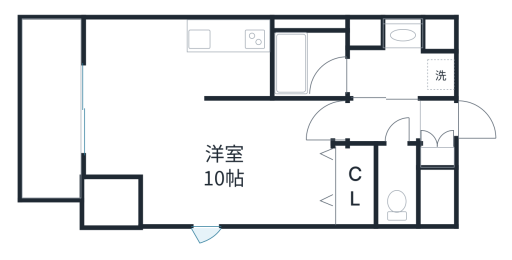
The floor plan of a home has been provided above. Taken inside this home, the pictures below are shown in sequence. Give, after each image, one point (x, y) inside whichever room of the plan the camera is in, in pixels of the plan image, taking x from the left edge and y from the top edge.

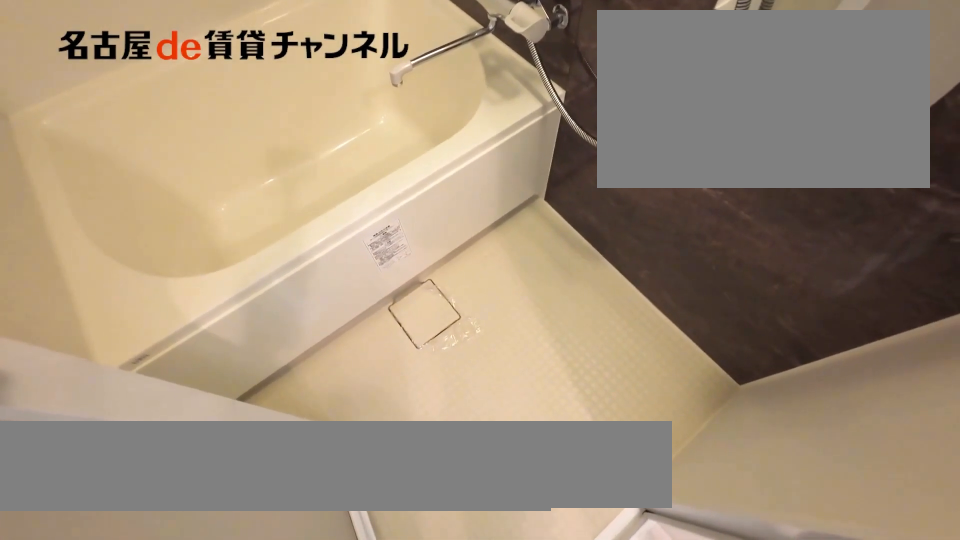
(311, 57)
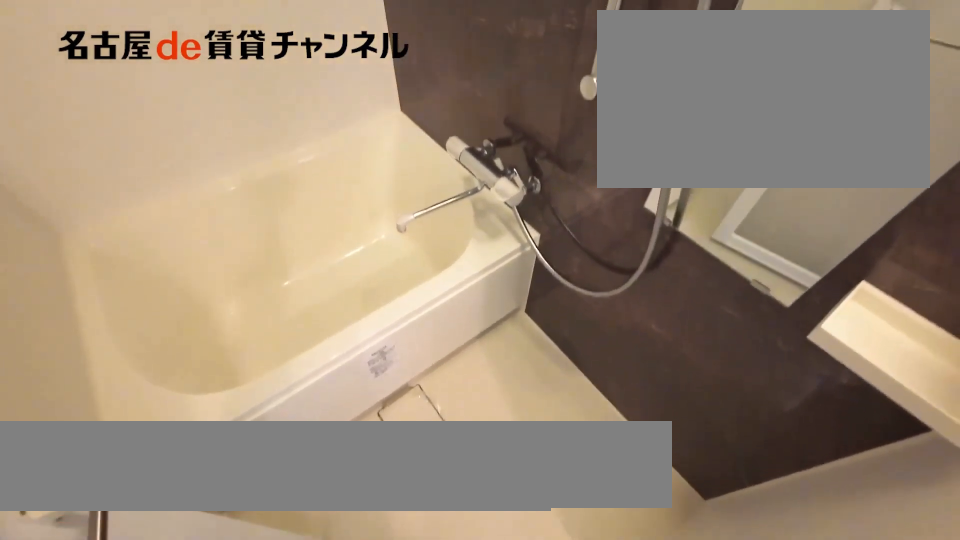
(311, 57)
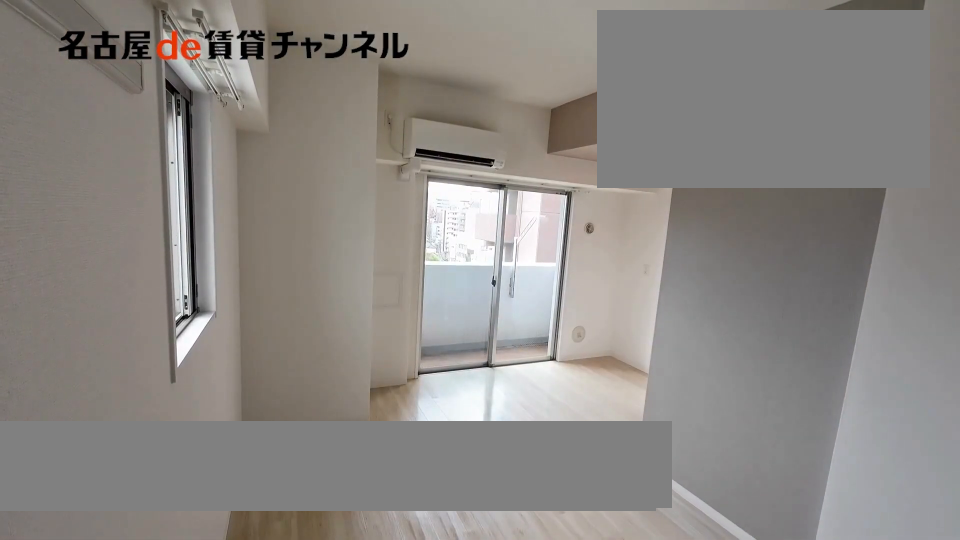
(232, 171)
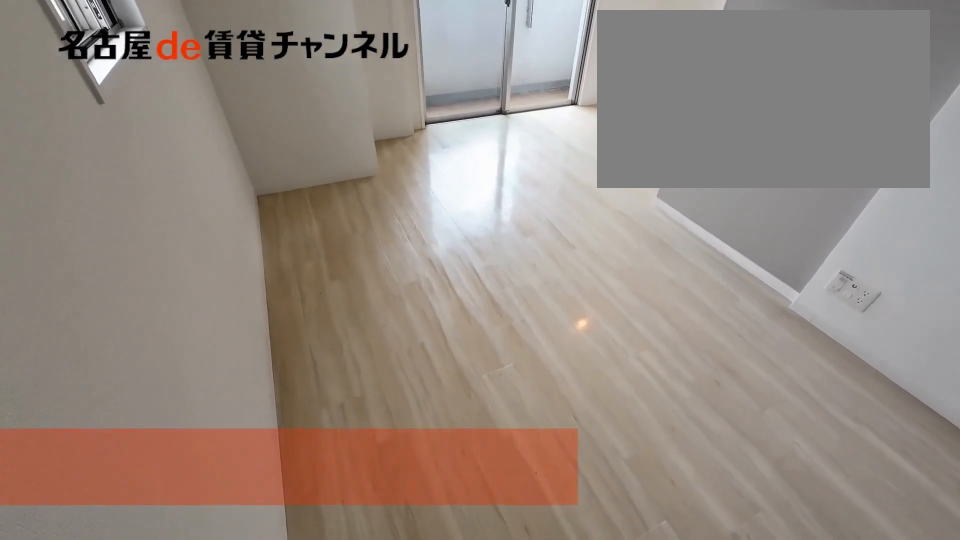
(232, 171)
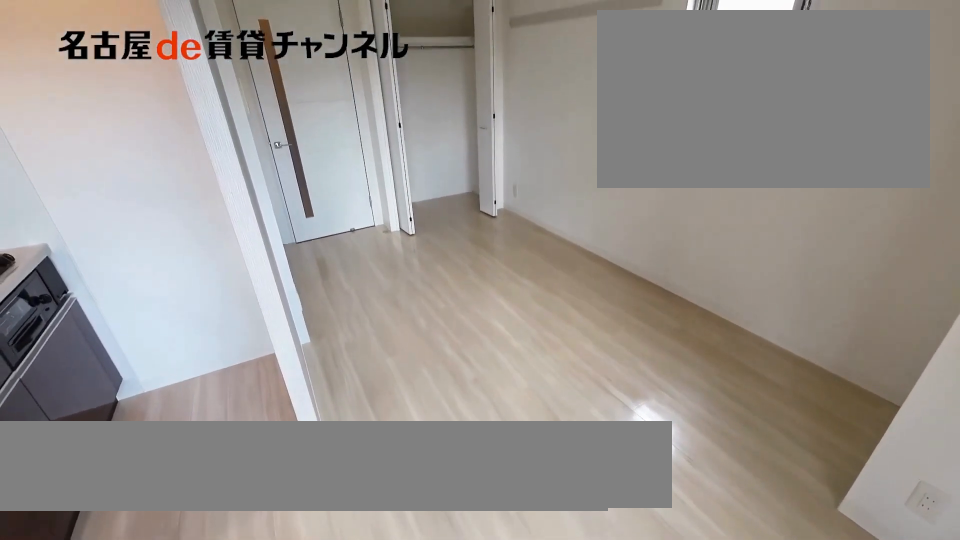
(232, 171)
